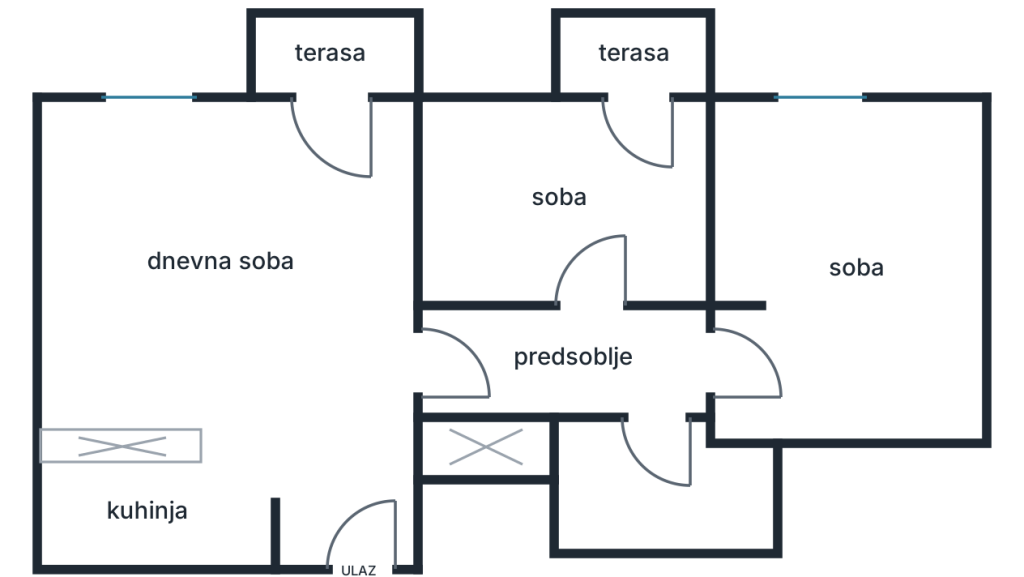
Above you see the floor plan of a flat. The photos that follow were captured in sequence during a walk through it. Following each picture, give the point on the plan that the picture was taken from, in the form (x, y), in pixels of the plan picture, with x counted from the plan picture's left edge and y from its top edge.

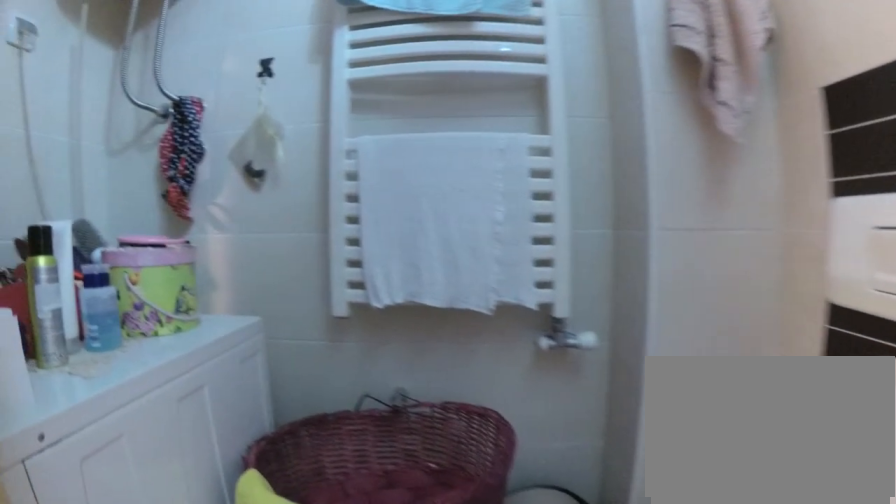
(623, 484)
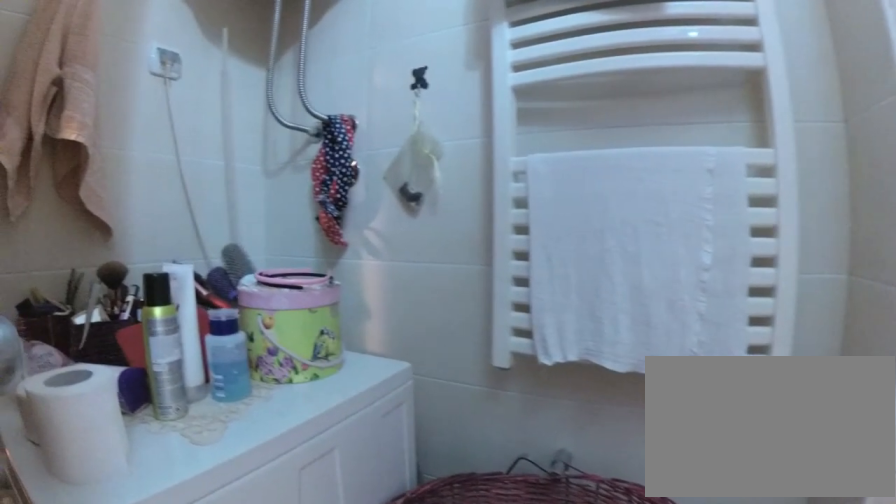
(626, 492)
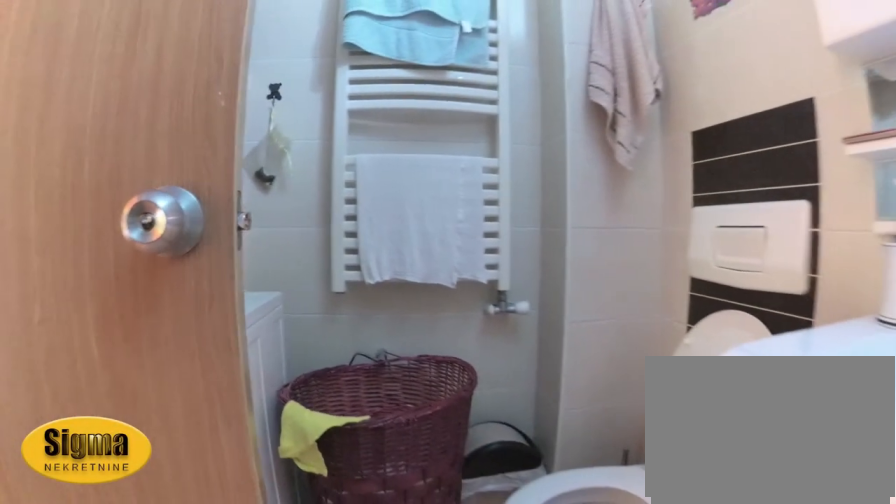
(610, 506)
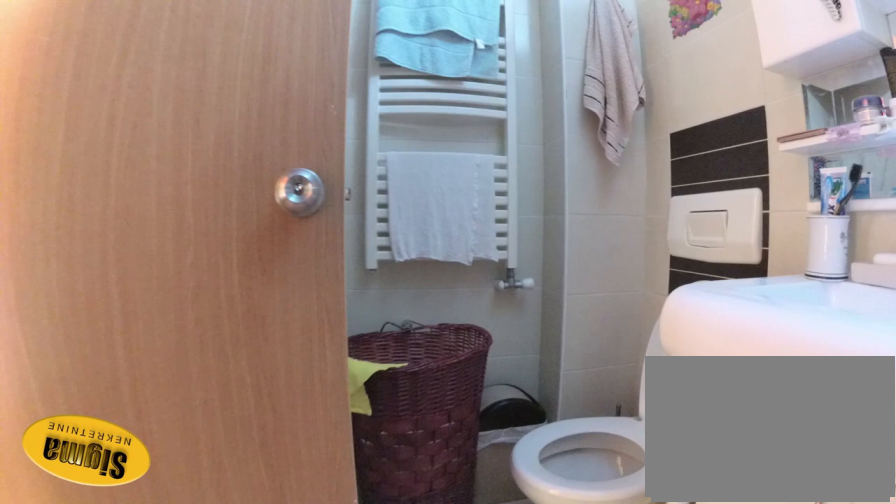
(604, 509)
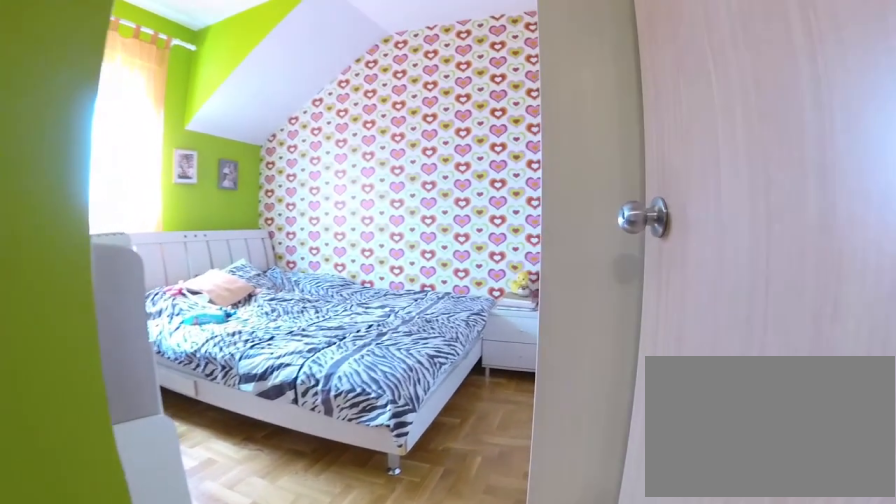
(682, 394)
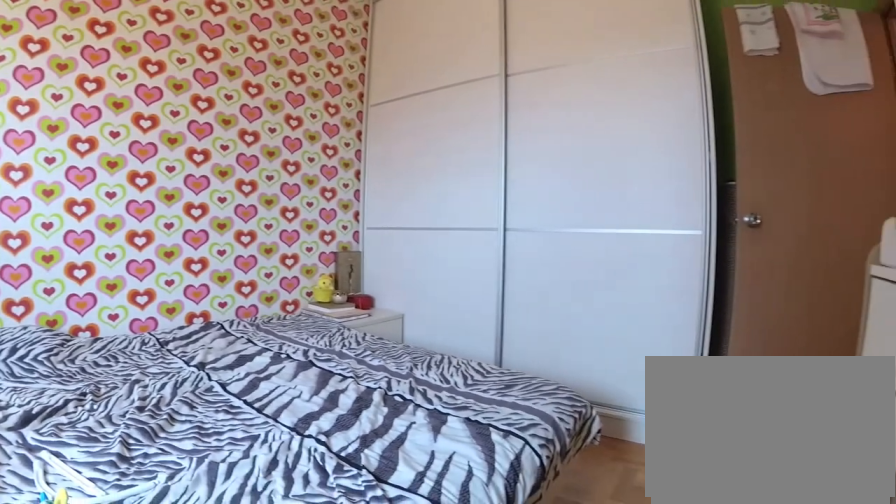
(775, 181)
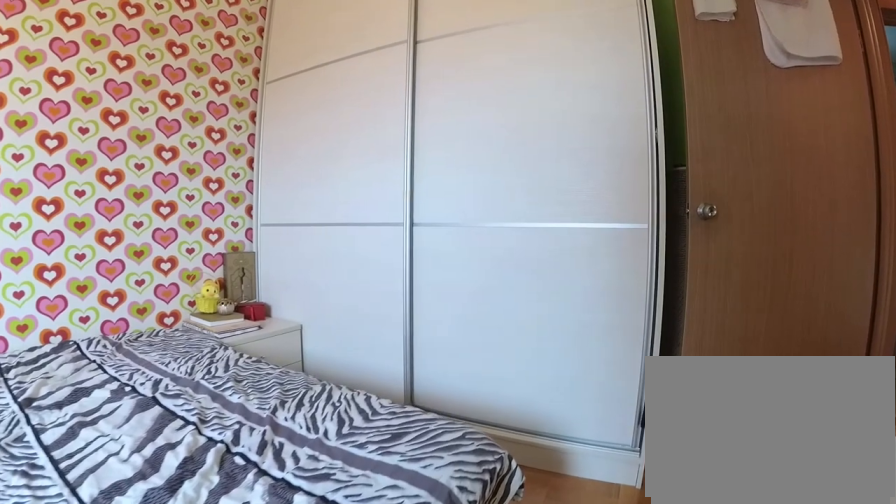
(784, 227)
